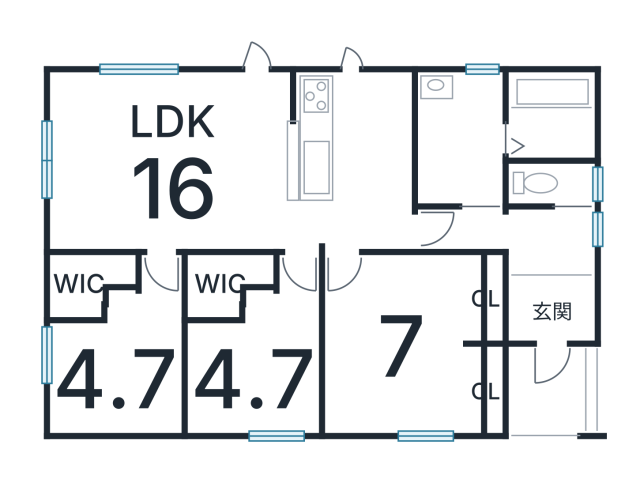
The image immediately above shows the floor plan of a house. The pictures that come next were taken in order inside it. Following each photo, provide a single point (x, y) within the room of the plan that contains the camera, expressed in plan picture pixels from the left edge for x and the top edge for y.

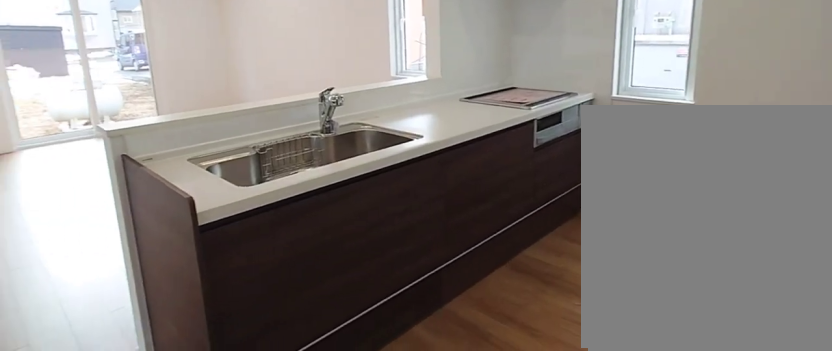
(366, 162)
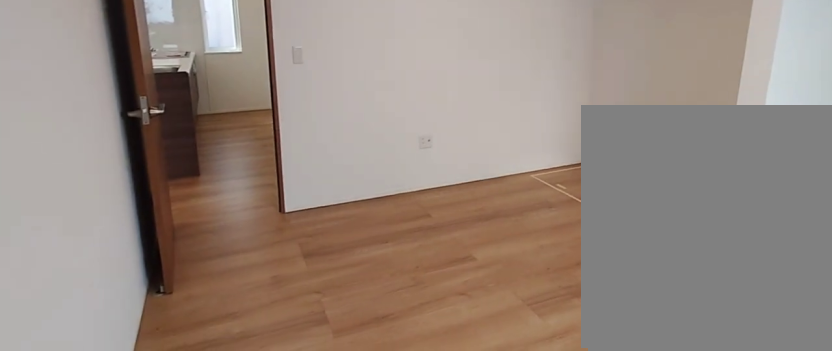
(403, 342)
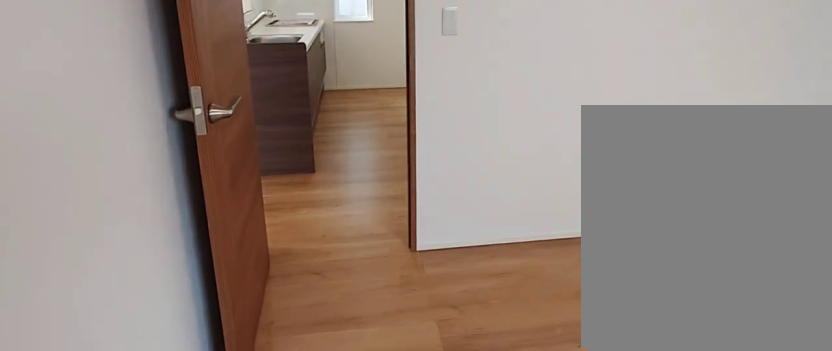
(403, 342)
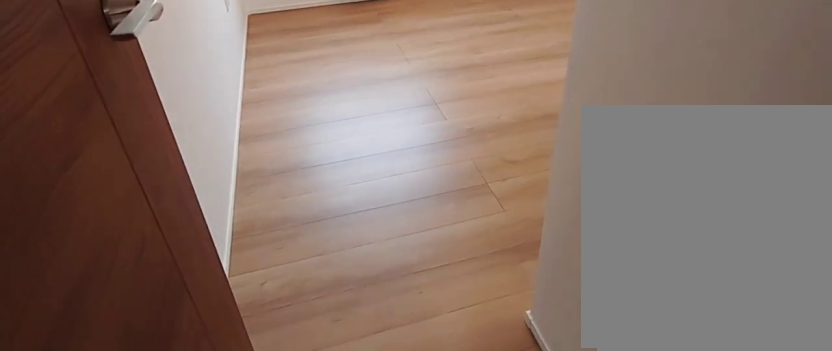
(256, 369)
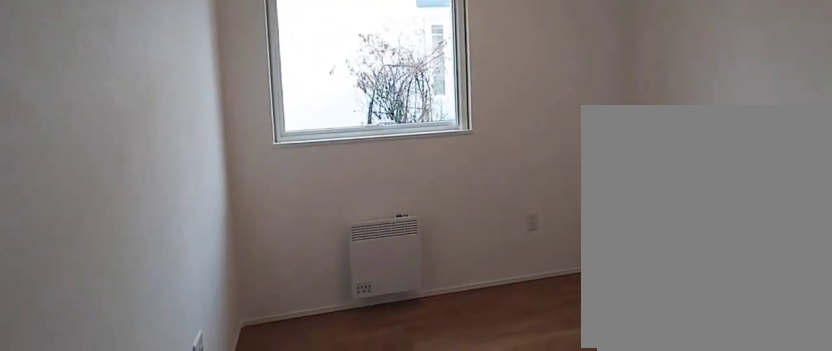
(256, 369)
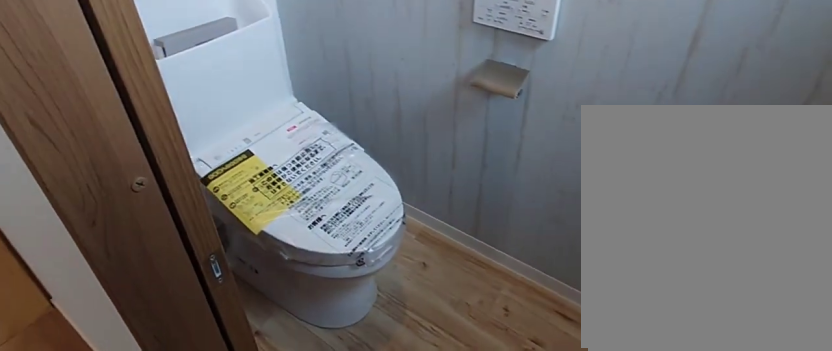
(557, 186)
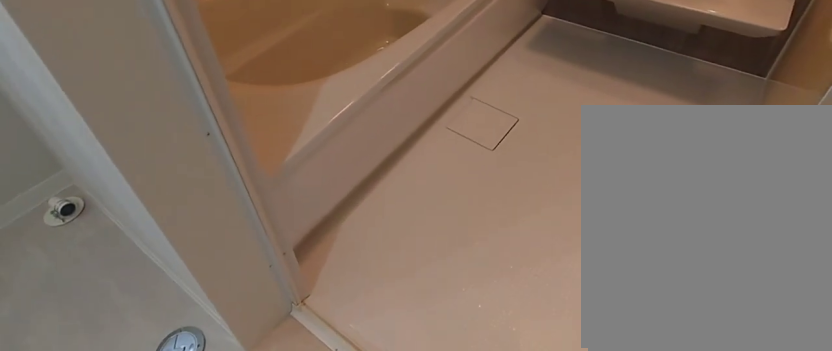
(548, 112)
